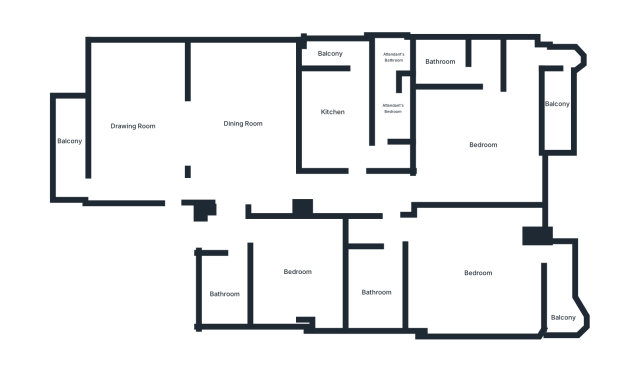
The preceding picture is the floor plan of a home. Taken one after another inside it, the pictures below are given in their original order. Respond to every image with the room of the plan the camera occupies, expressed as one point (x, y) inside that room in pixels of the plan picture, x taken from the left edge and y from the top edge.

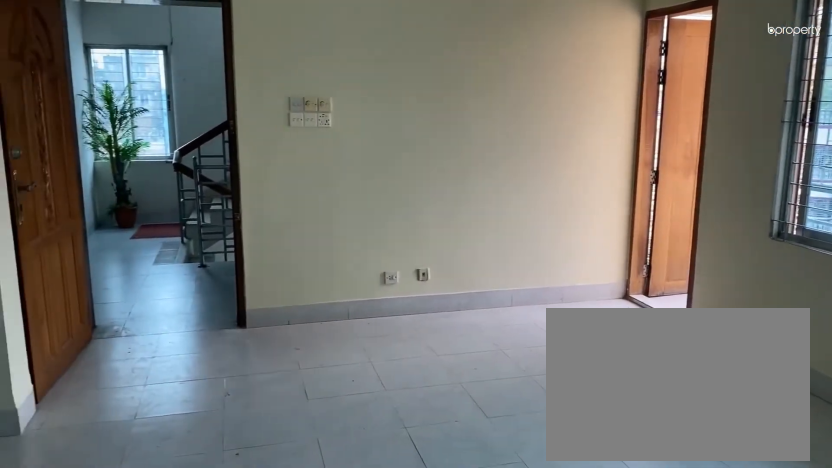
(141, 120)
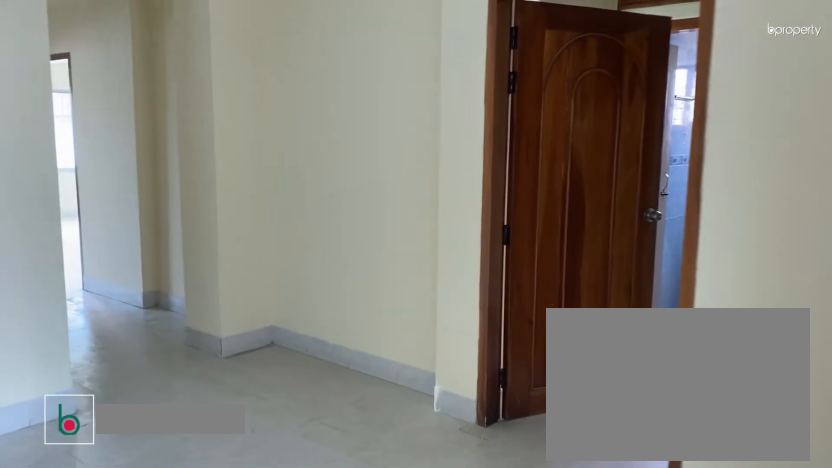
(245, 123)
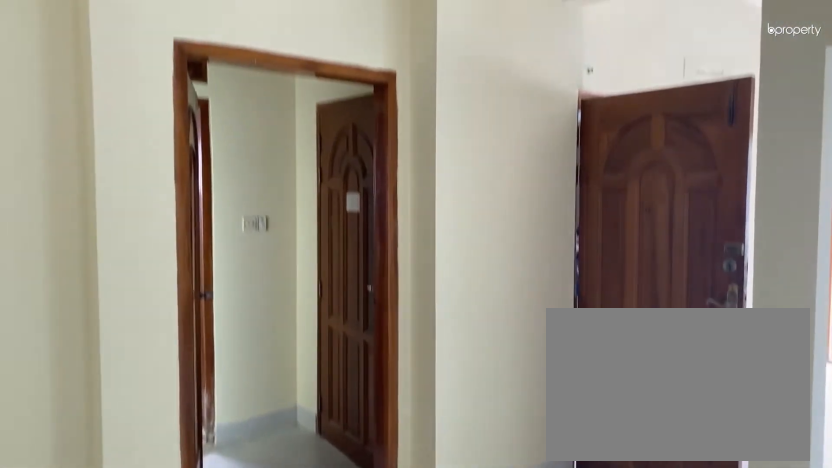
(245, 123)
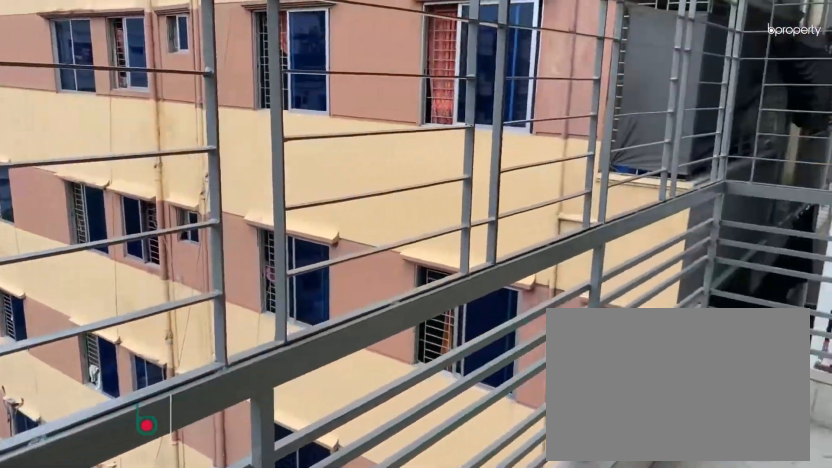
(71, 142)
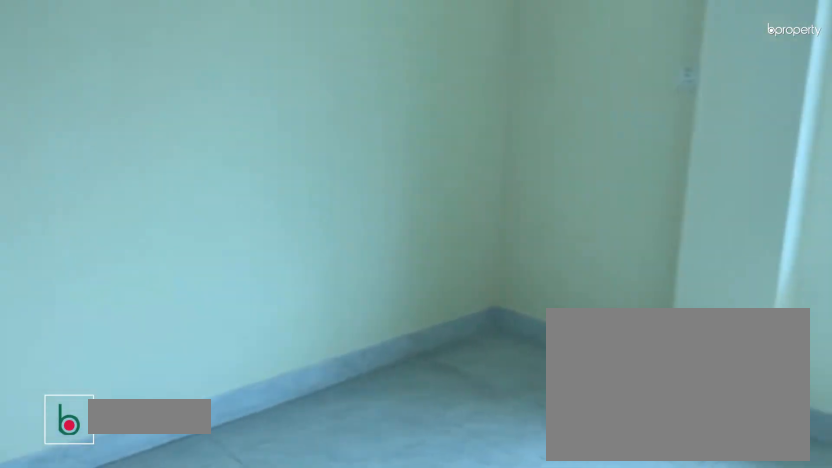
(296, 271)
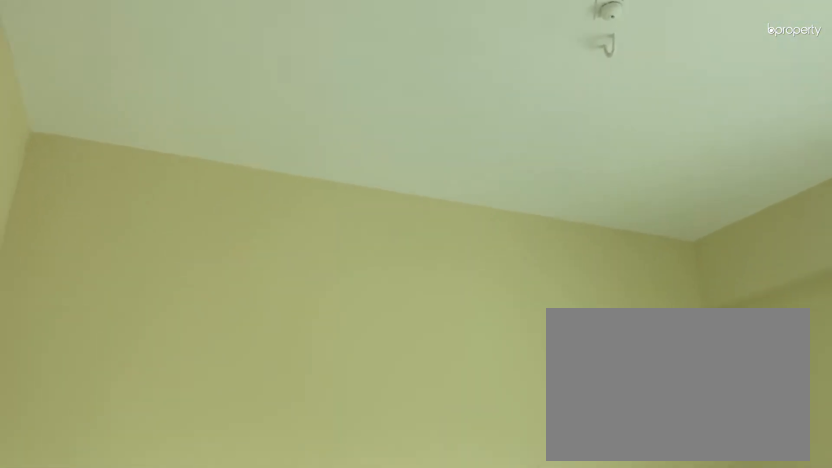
(296, 271)
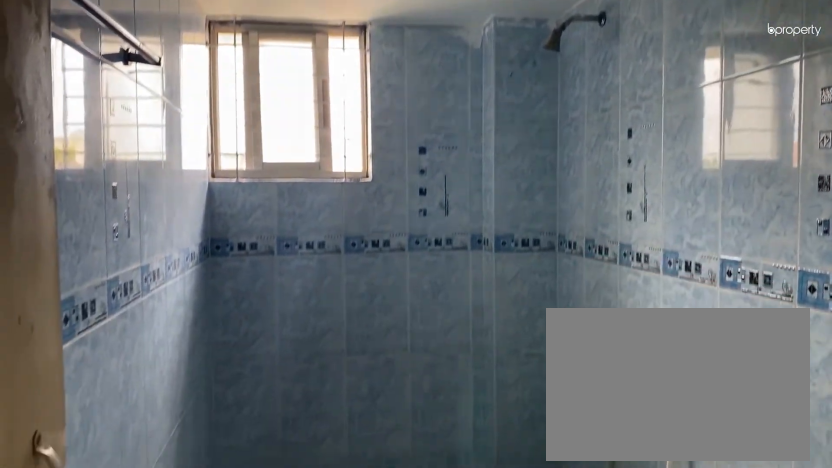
(228, 289)
